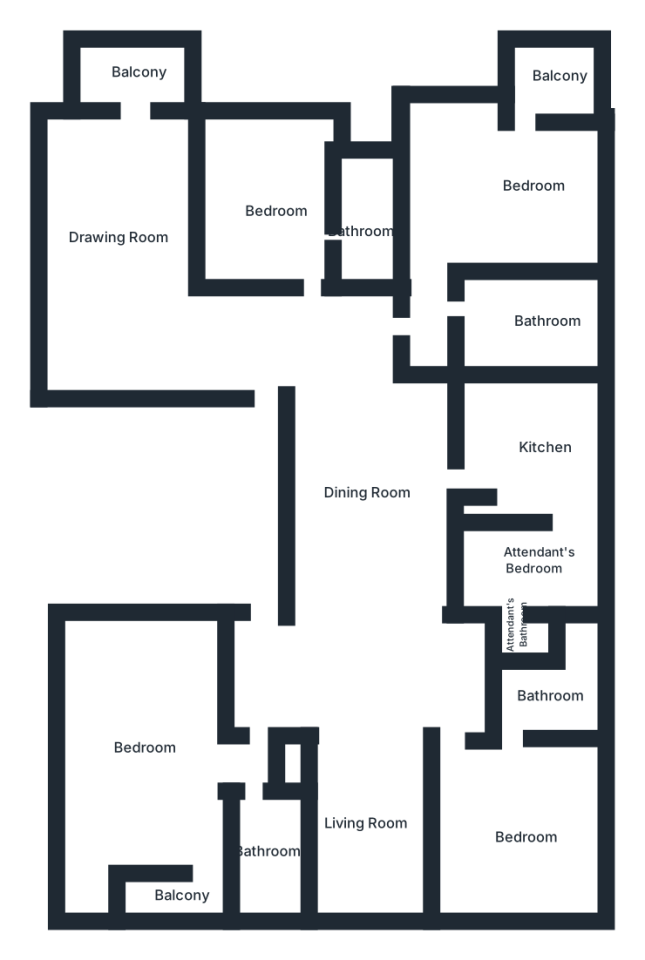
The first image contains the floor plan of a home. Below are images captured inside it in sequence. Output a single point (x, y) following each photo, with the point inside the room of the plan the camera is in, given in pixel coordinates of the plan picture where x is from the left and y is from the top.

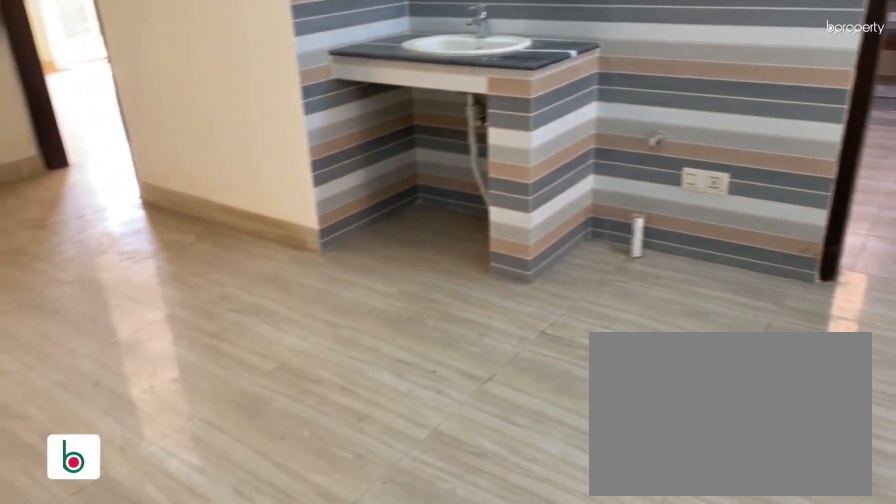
(367, 507)
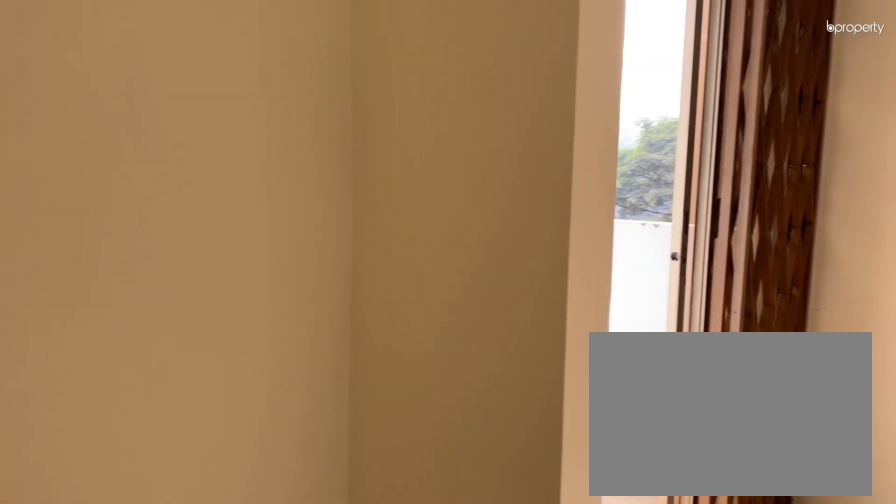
(498, 197)
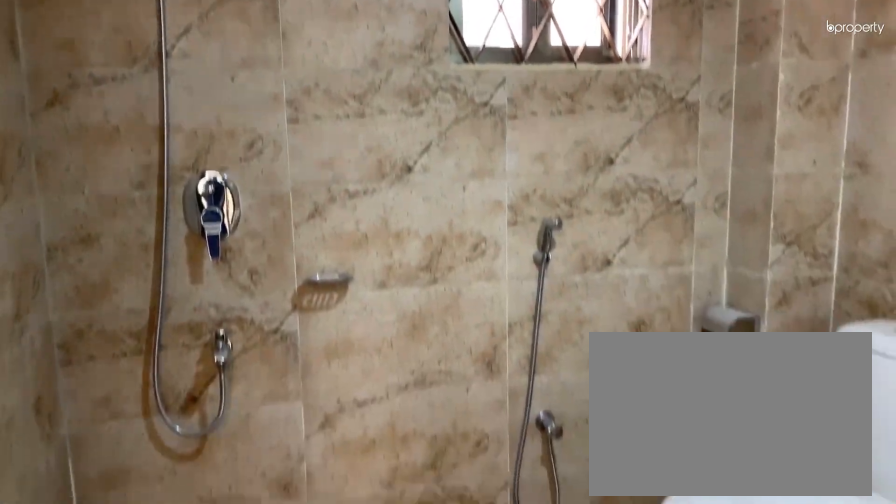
(519, 302)
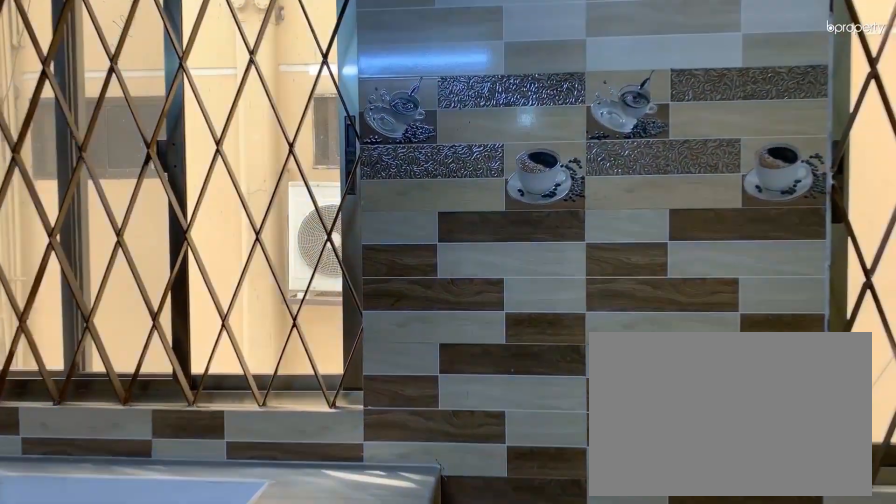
(514, 464)
